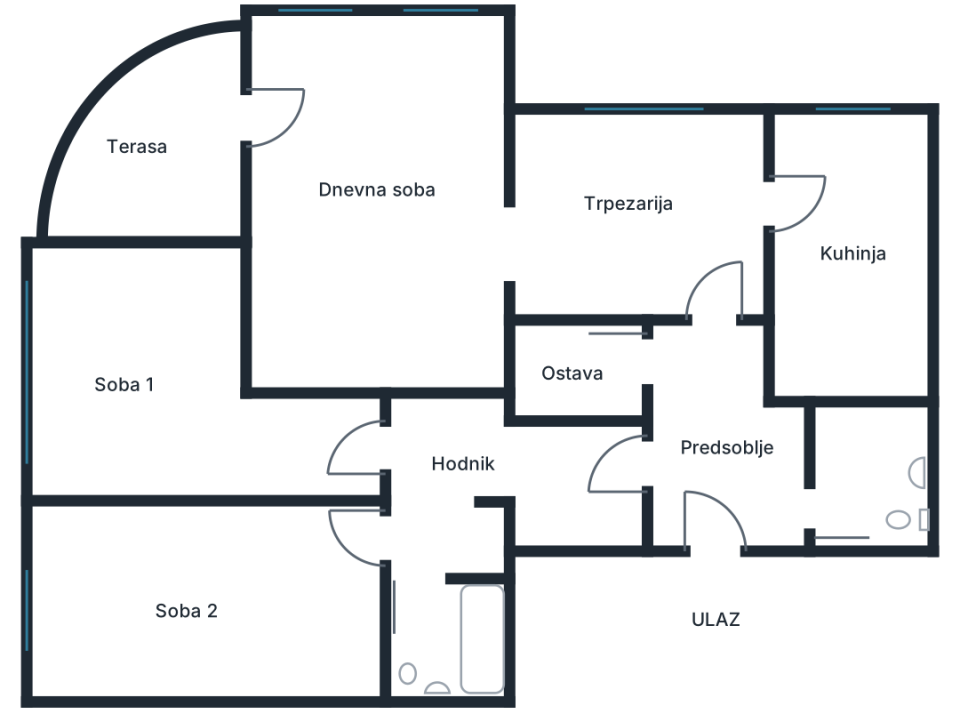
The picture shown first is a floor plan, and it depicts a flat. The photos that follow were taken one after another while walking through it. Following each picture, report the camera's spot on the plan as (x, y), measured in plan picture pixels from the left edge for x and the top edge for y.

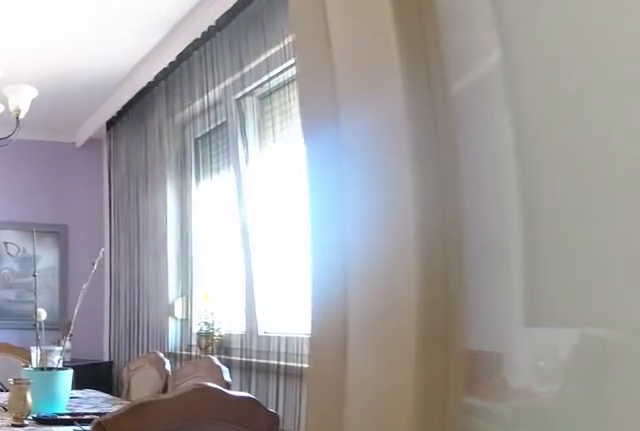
(827, 227)
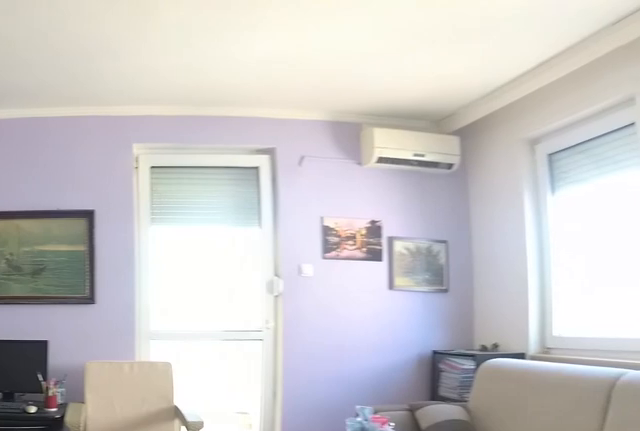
(530, 264)
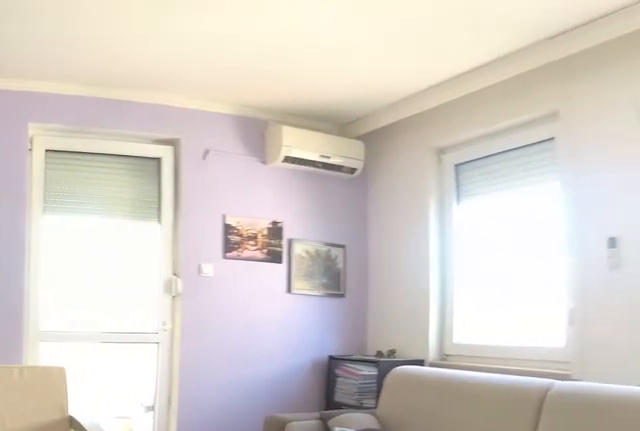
(503, 269)
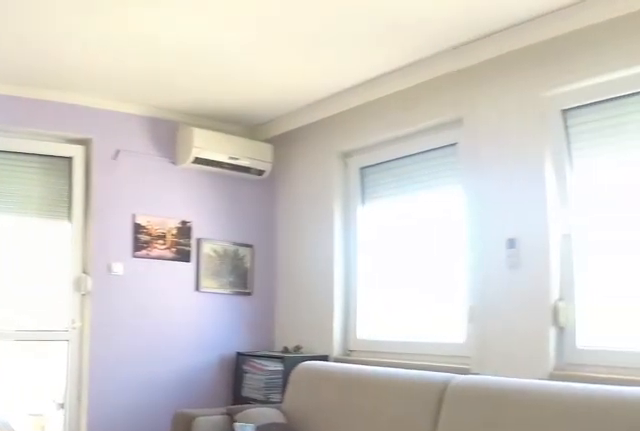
(503, 268)
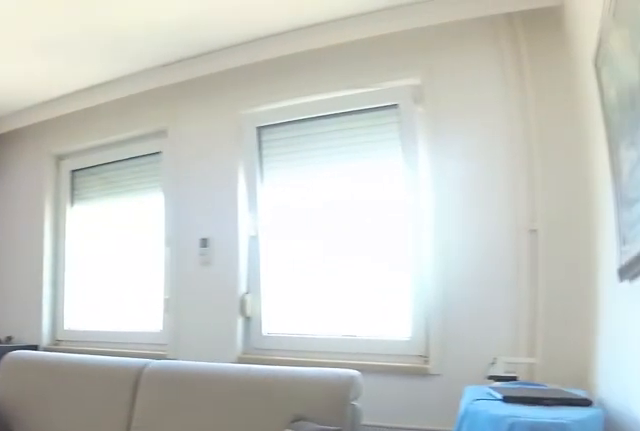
(503, 263)
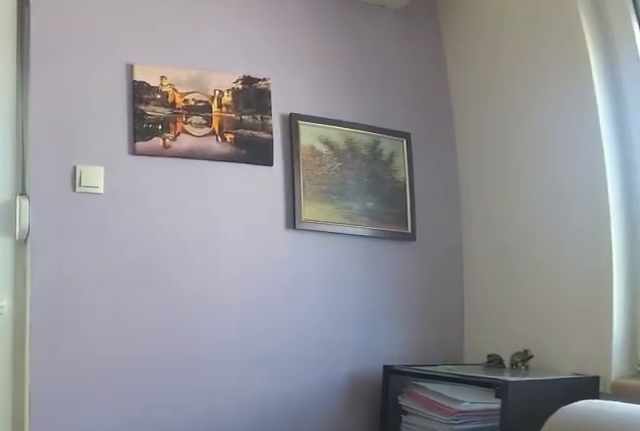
(417, 133)
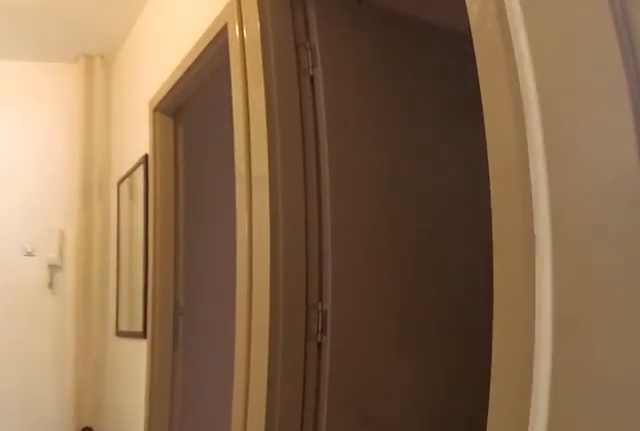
(702, 276)
